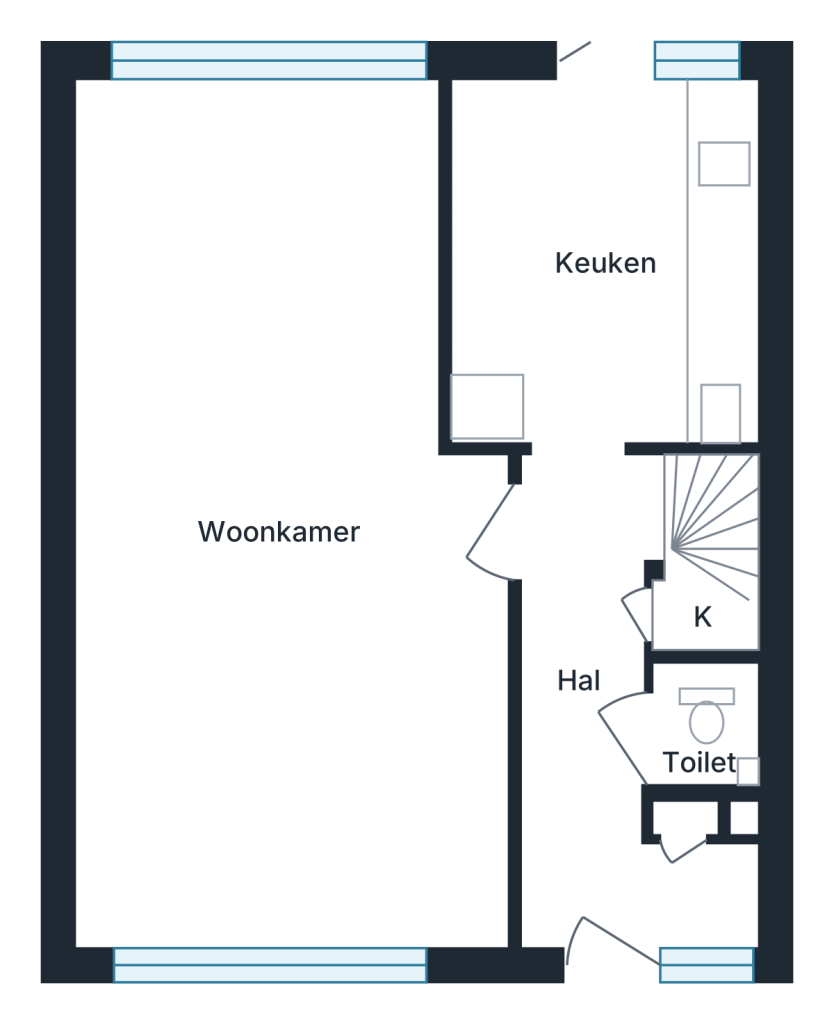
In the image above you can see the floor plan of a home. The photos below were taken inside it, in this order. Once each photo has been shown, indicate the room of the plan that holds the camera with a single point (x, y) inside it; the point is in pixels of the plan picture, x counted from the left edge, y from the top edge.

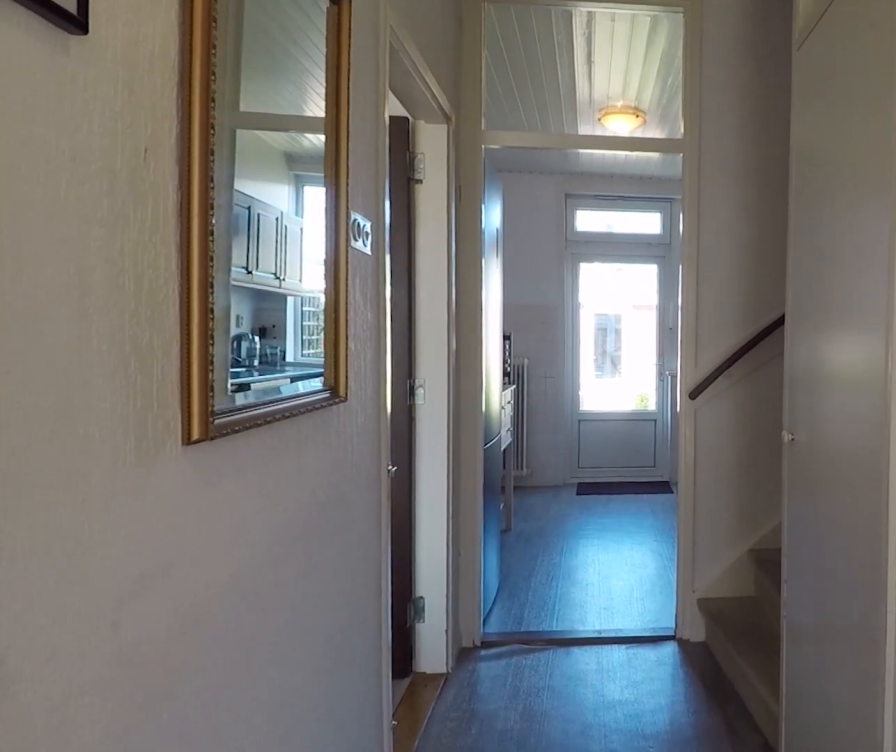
(601, 726)
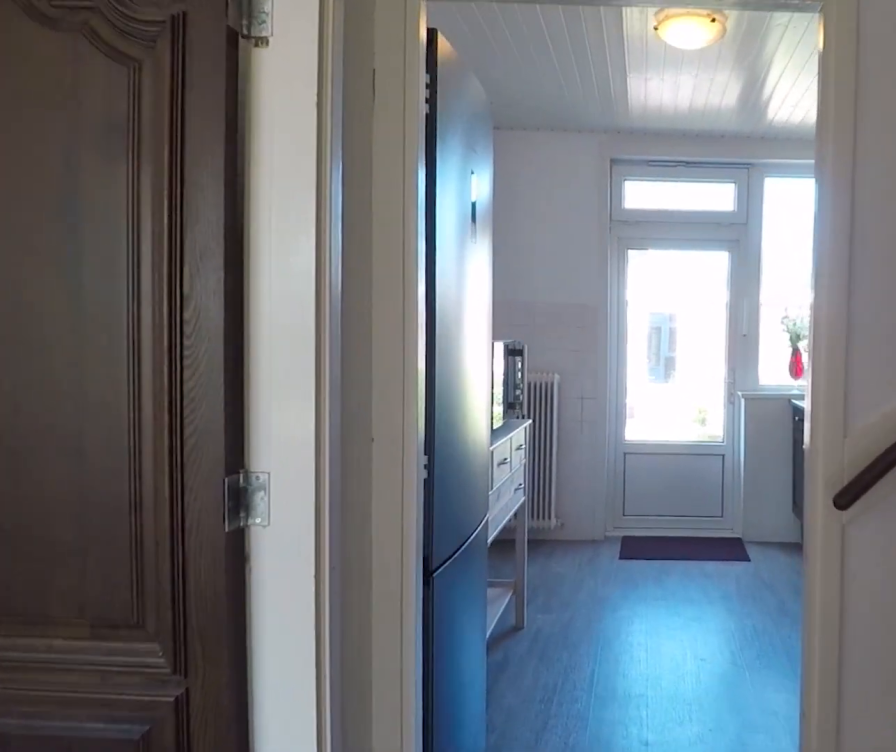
(601, 726)
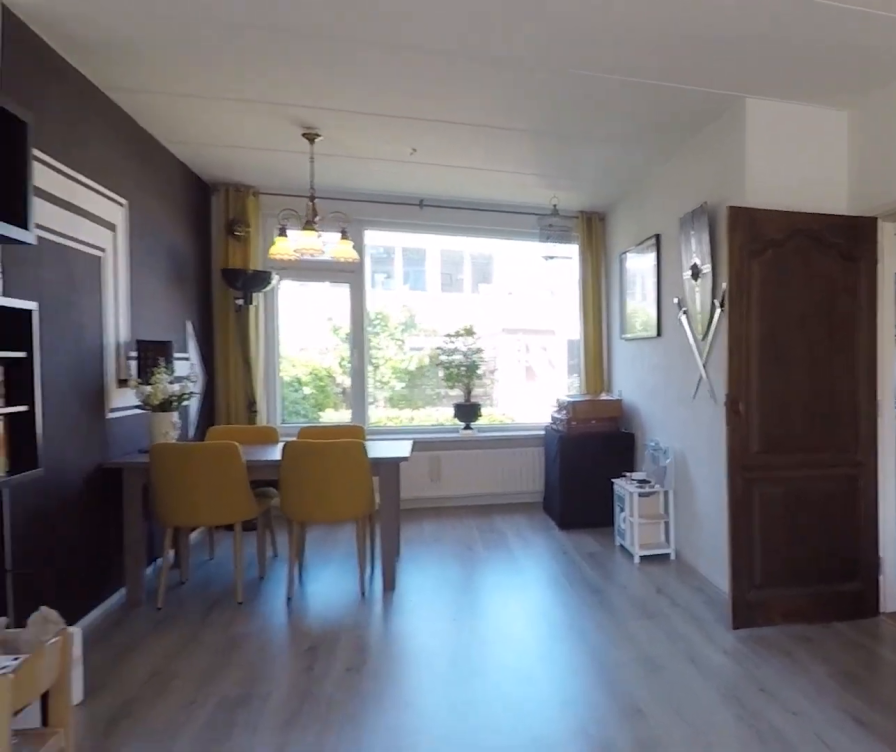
(294, 766)
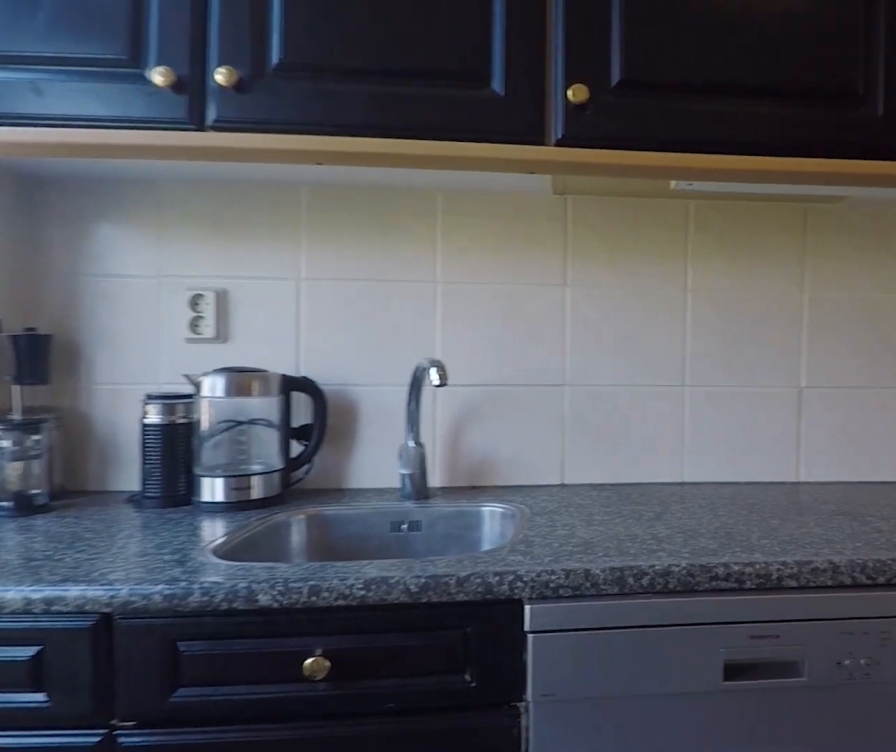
(604, 257)
